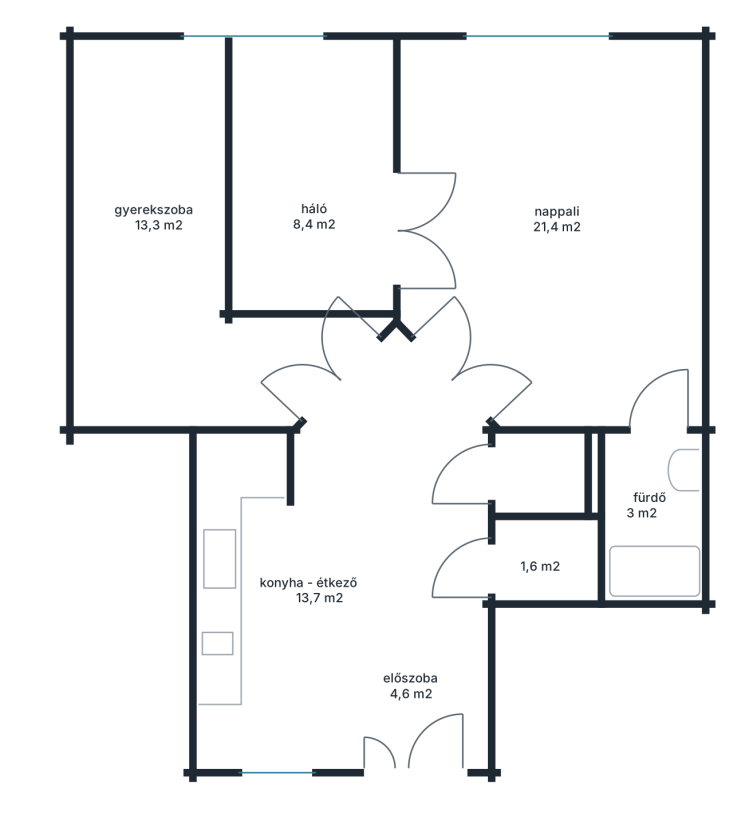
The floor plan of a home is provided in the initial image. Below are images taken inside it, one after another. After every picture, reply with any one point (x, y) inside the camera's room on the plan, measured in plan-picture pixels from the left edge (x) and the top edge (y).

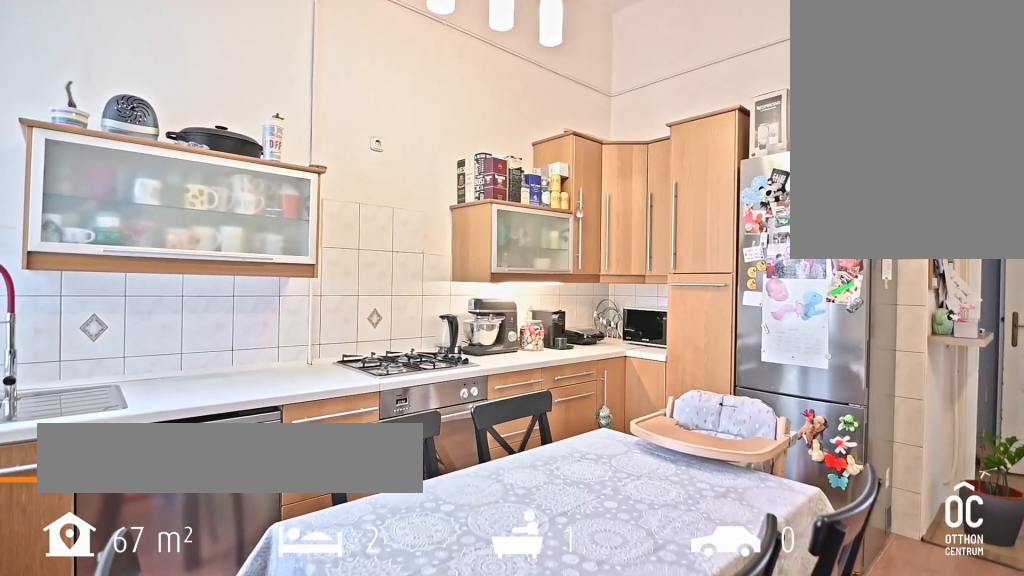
(336, 624)
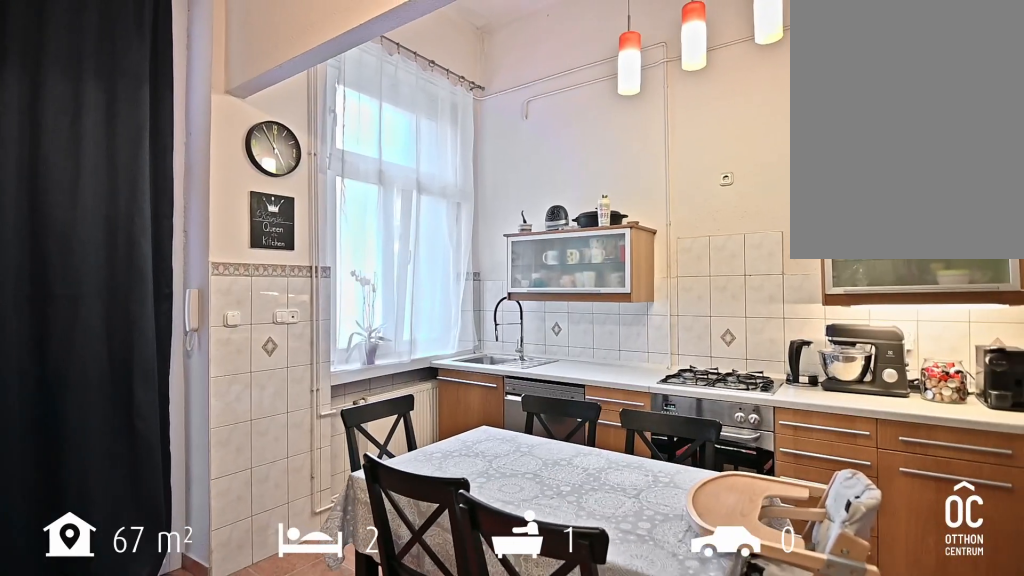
(336, 624)
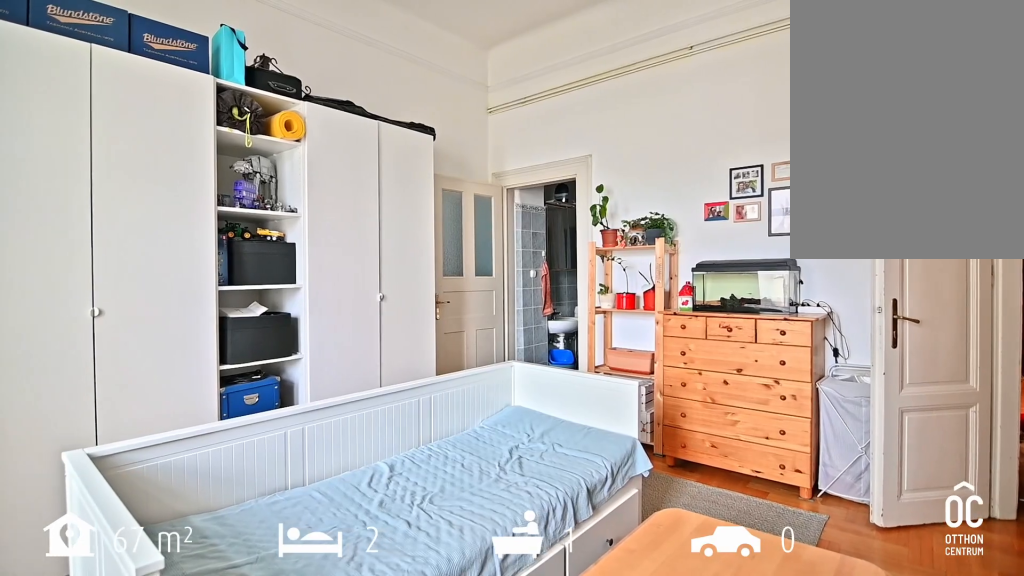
(557, 237)
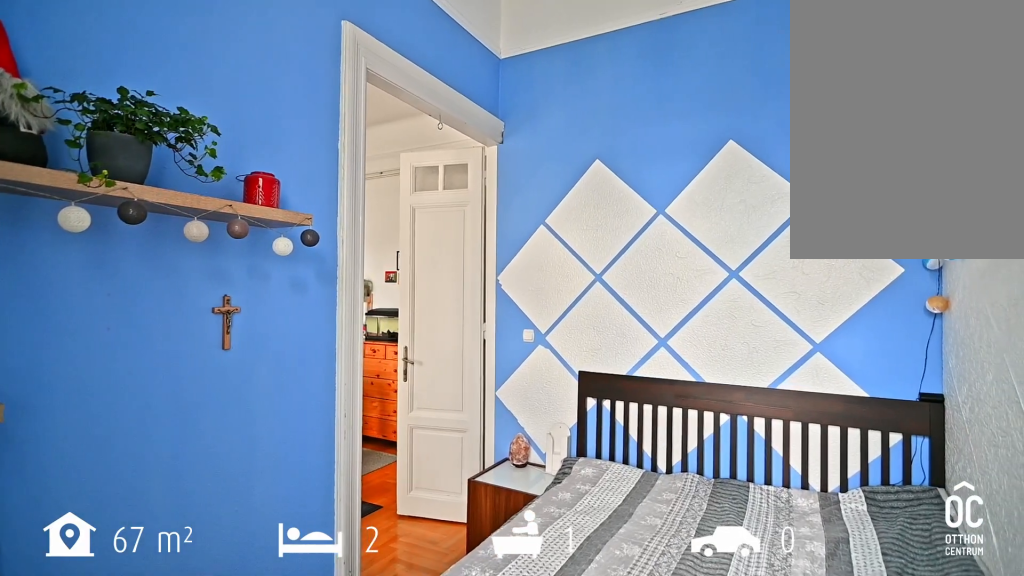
(314, 189)
